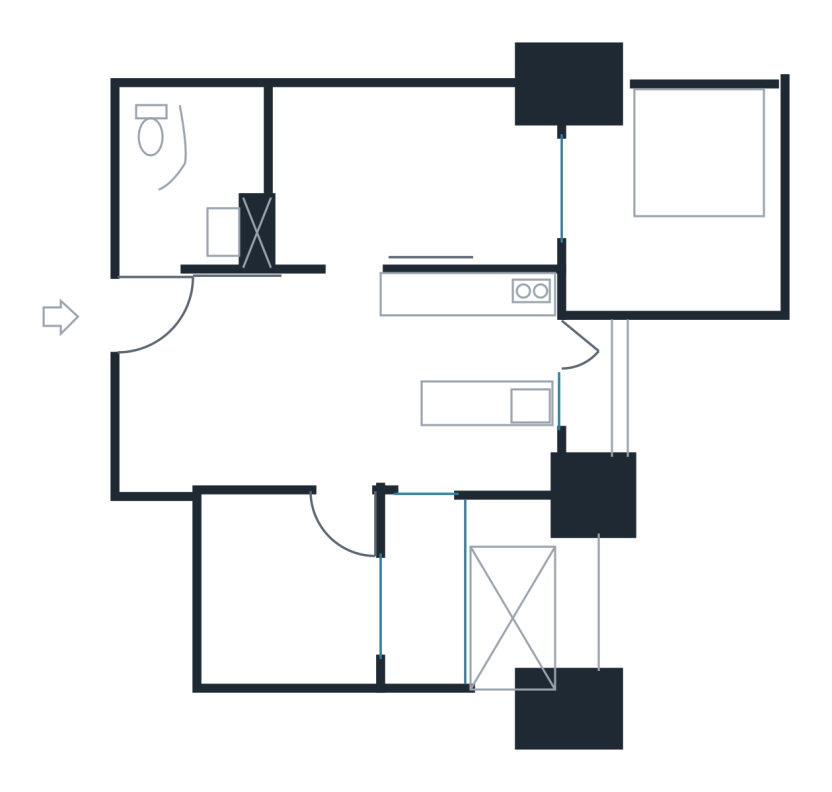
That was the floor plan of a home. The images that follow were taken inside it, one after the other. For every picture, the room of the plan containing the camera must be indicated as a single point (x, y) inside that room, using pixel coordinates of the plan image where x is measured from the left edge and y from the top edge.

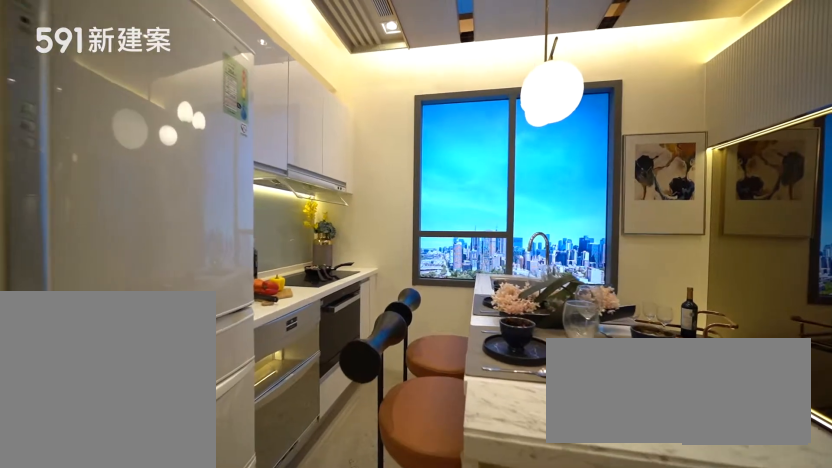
(472, 384)
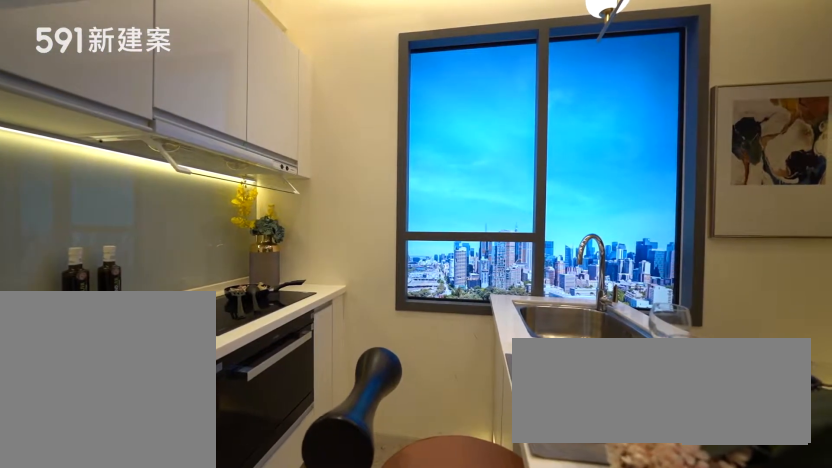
(472, 384)
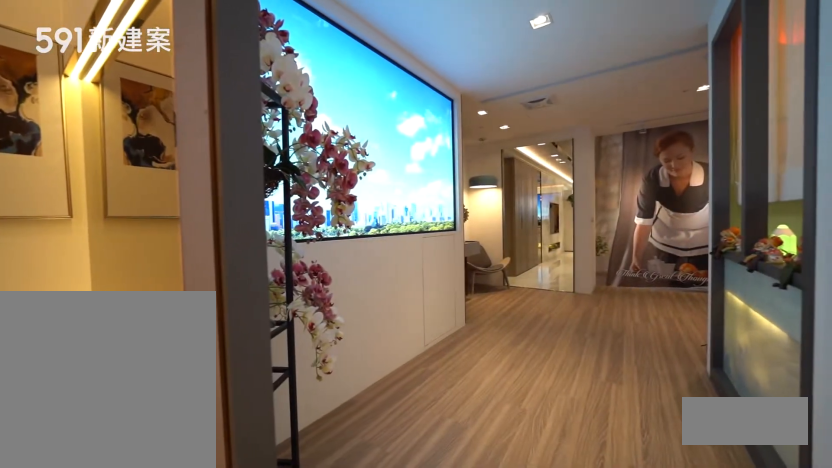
(423, 598)
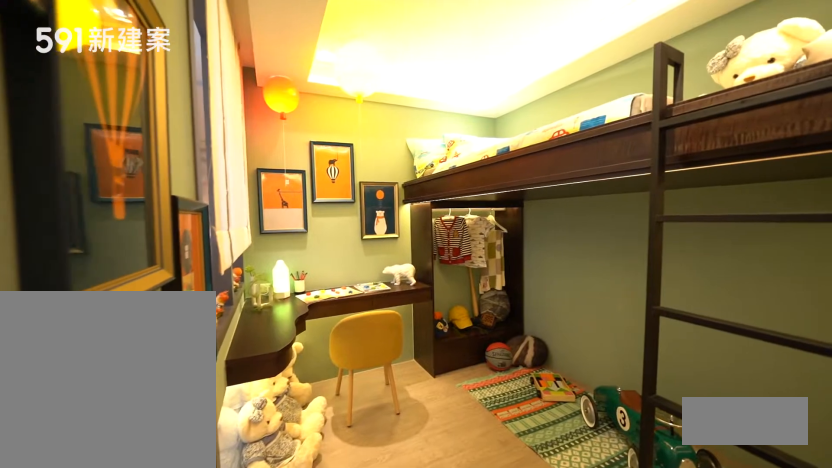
(285, 593)
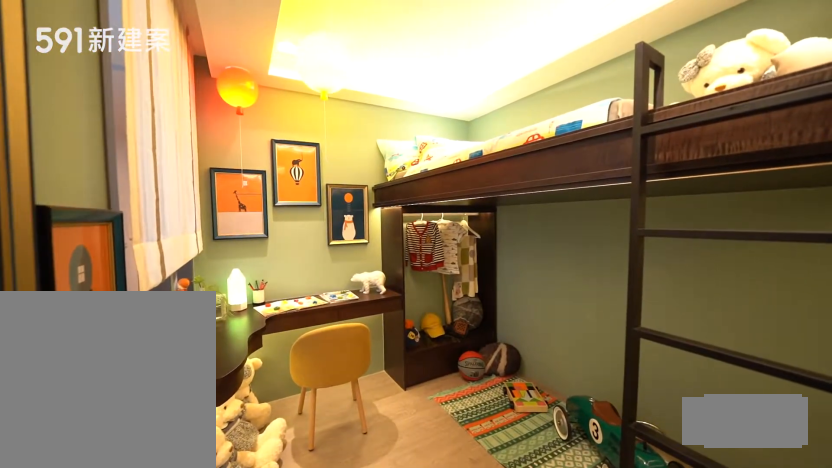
(285, 593)
